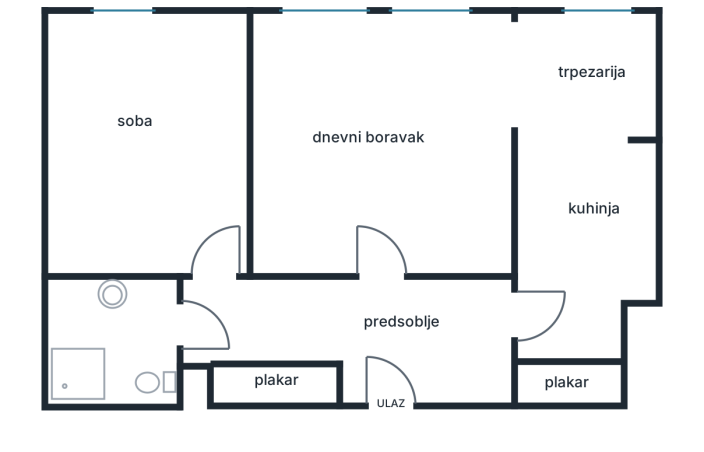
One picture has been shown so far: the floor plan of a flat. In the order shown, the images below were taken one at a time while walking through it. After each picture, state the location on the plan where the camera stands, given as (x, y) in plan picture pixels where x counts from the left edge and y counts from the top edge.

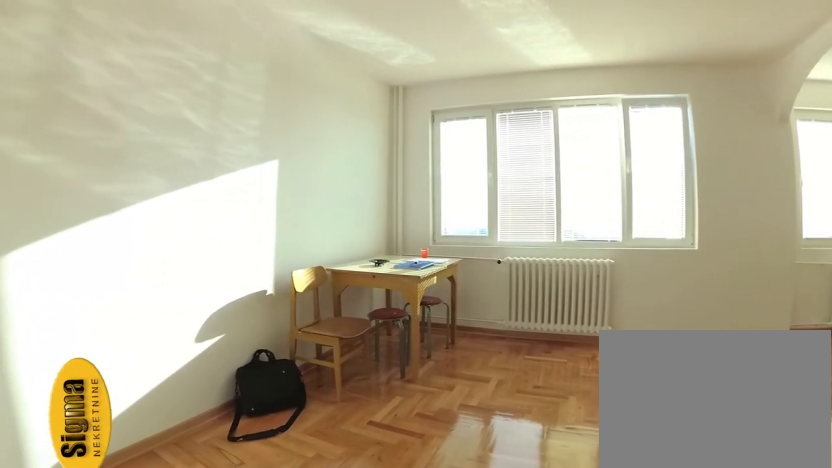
(344, 248)
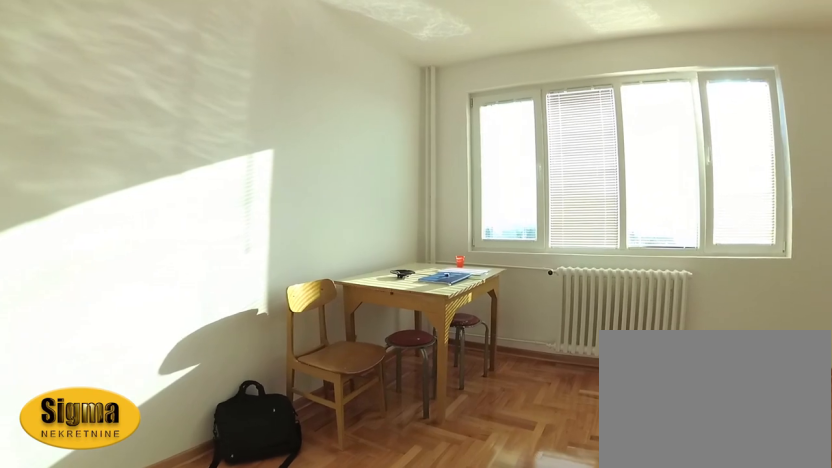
(328, 208)
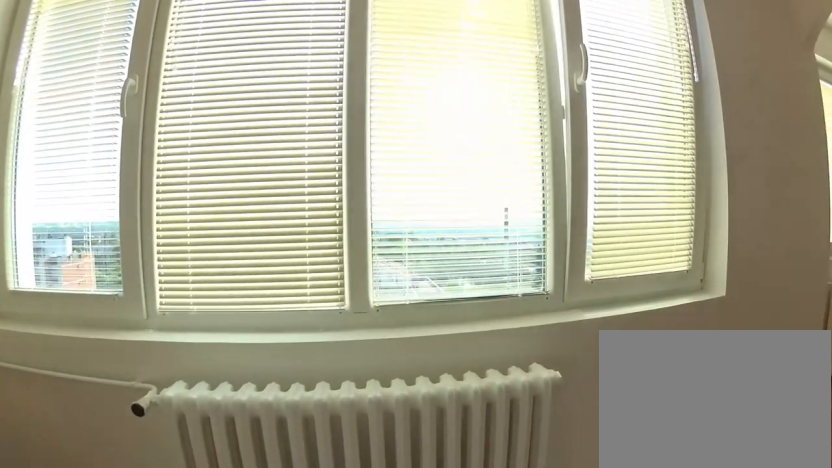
(323, 89)
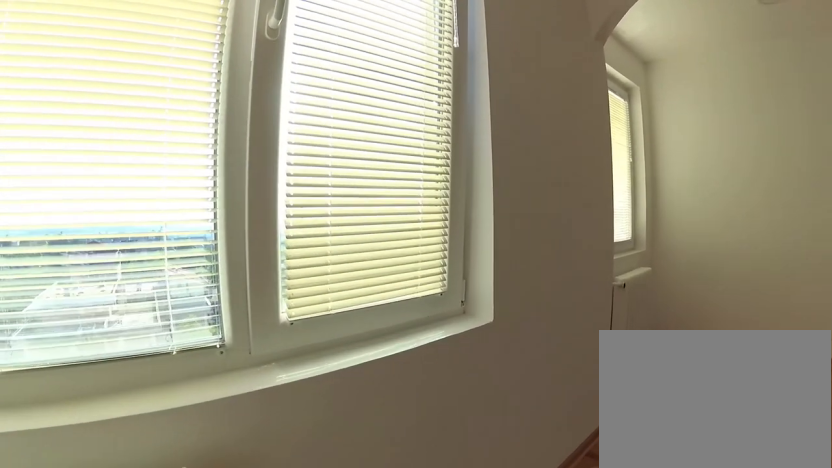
(329, 77)
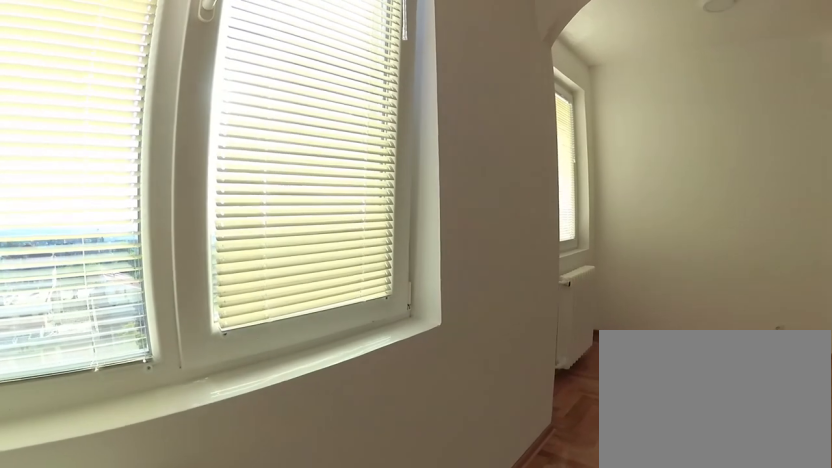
(333, 74)
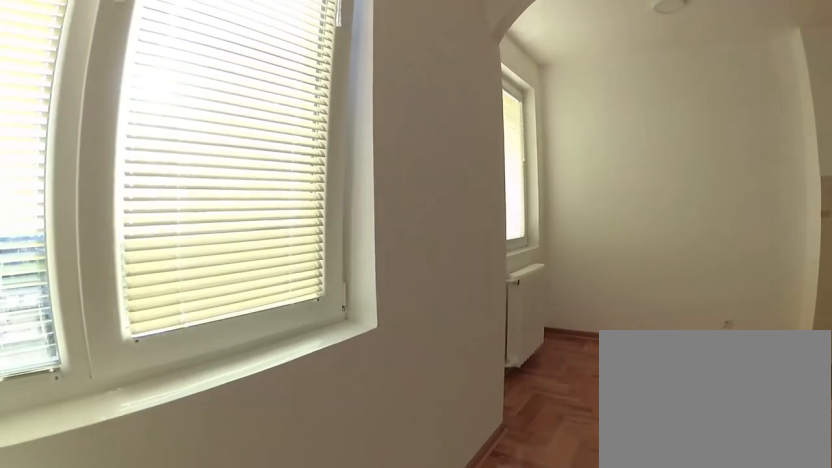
(337, 73)
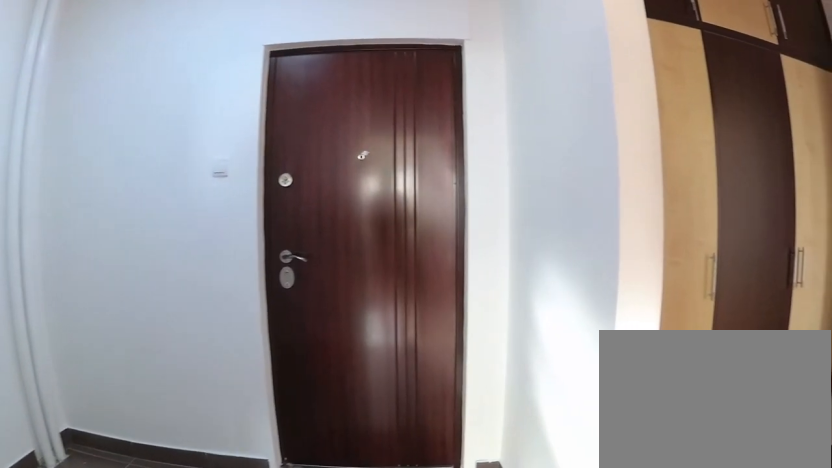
(385, 270)
